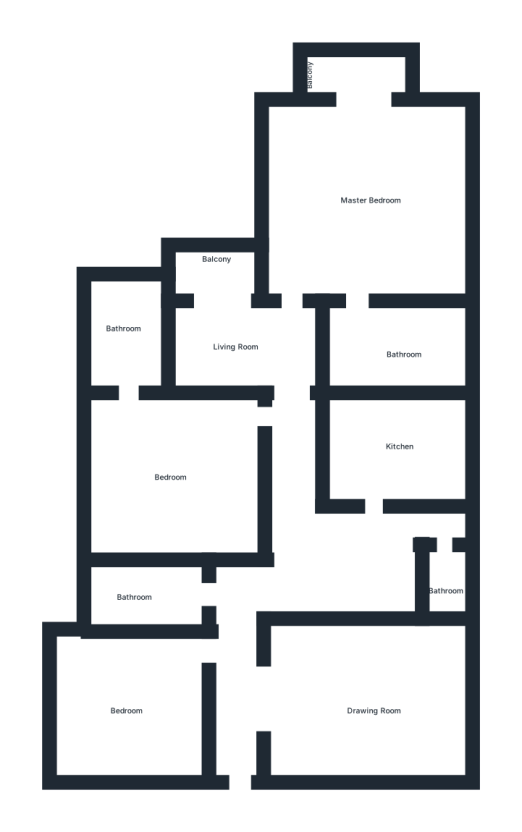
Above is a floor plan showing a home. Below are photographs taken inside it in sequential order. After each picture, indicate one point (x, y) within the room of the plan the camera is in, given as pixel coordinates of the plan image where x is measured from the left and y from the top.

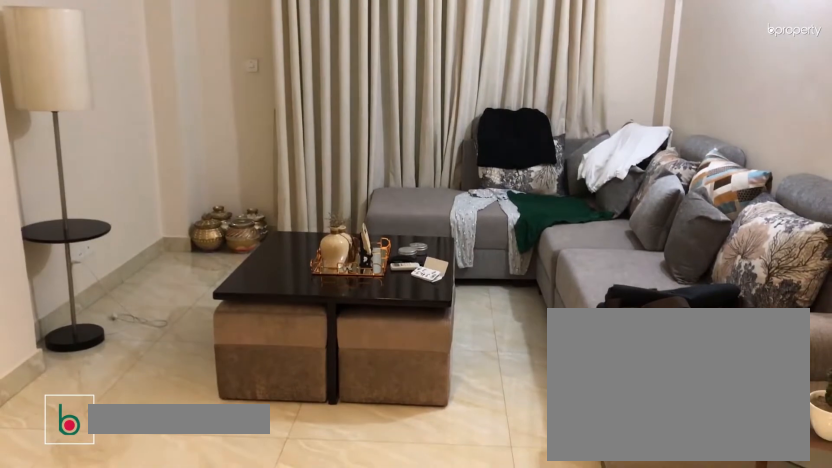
(360, 699)
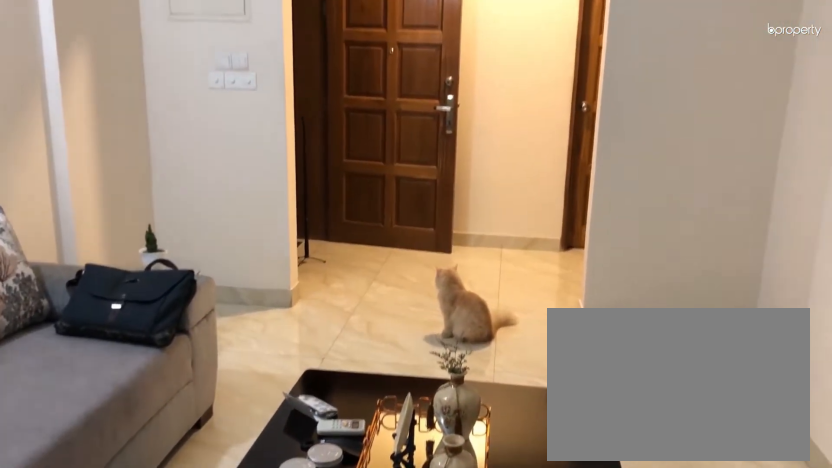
(363, 699)
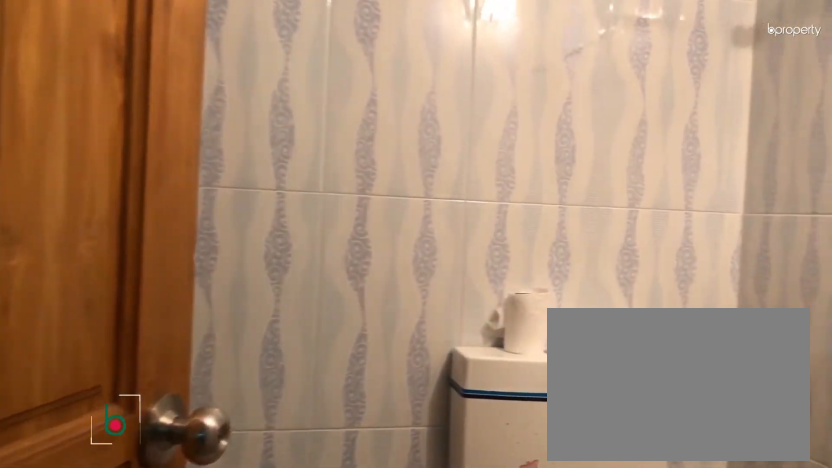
(447, 575)
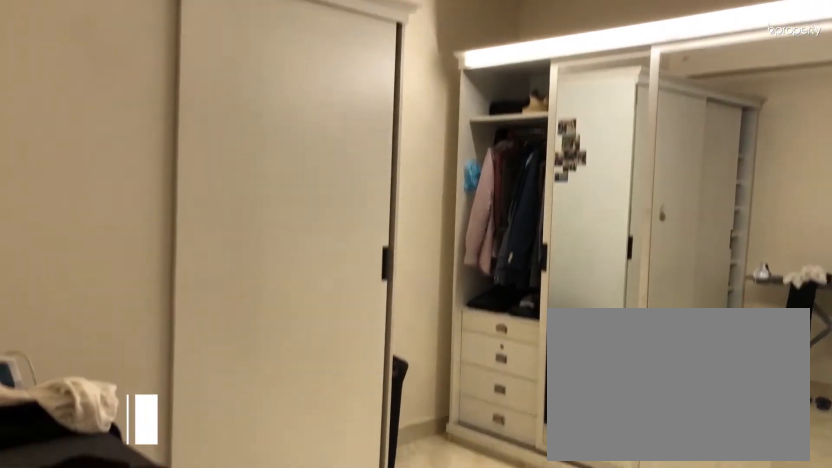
(142, 698)
